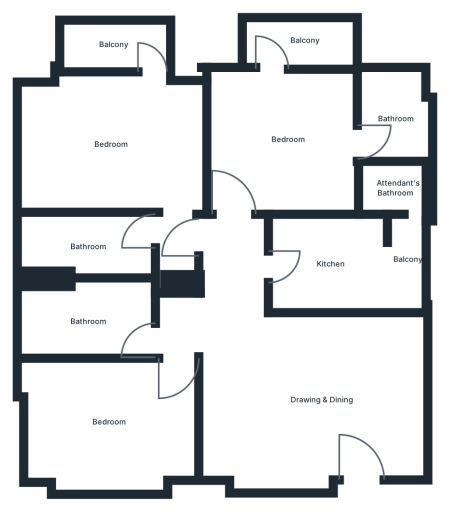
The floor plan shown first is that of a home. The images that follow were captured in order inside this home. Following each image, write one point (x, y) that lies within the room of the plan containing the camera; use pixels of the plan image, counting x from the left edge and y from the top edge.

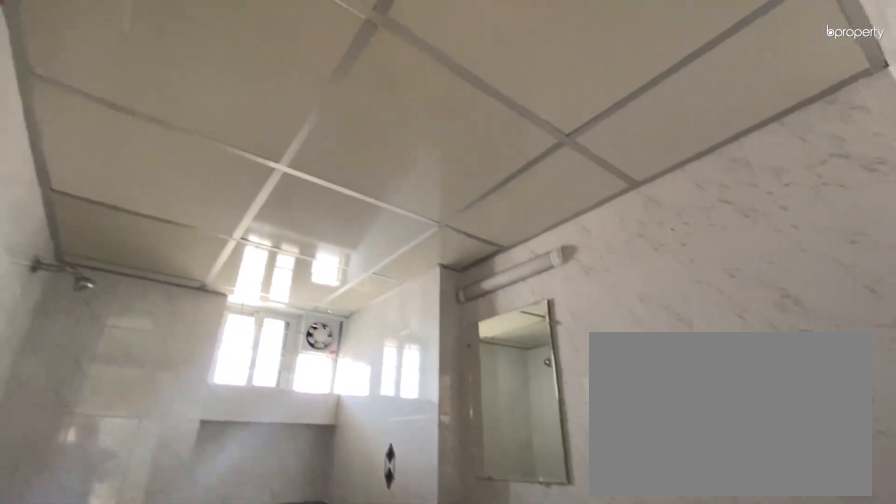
(86, 322)
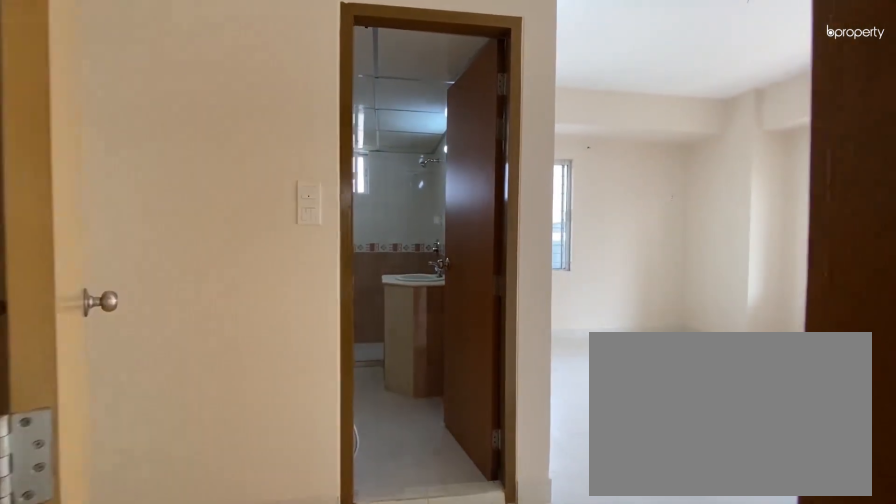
(193, 235)
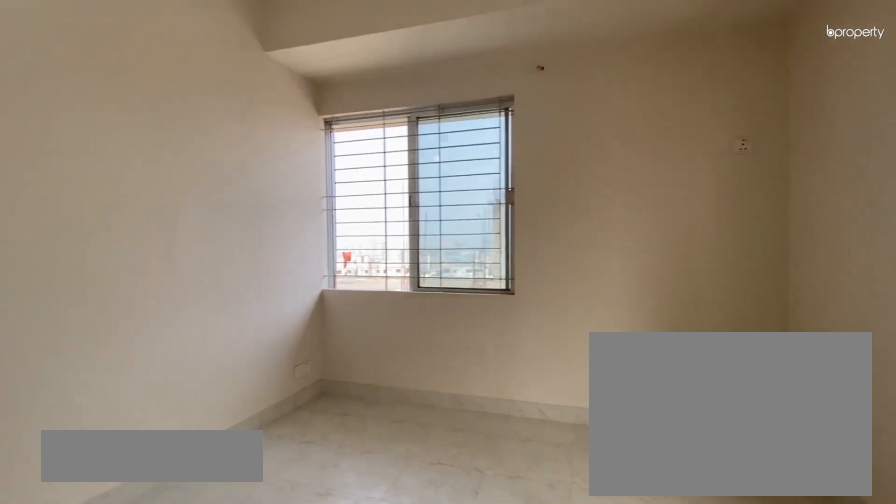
(109, 144)
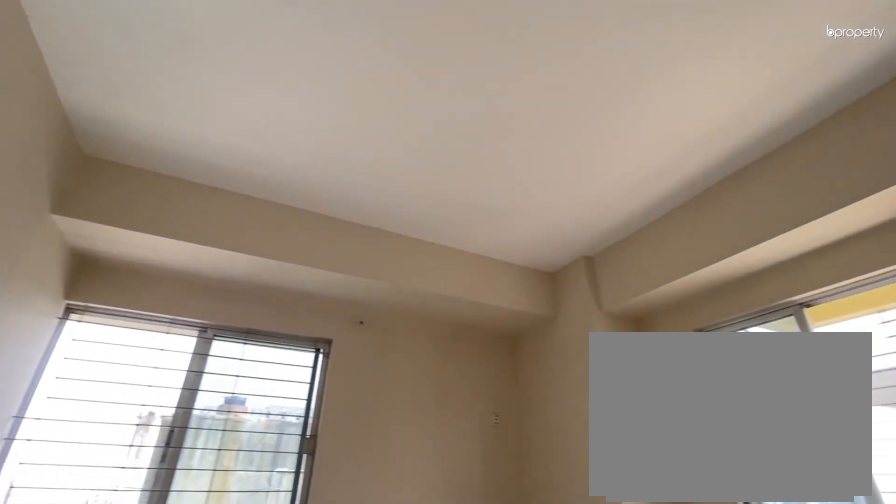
(109, 144)
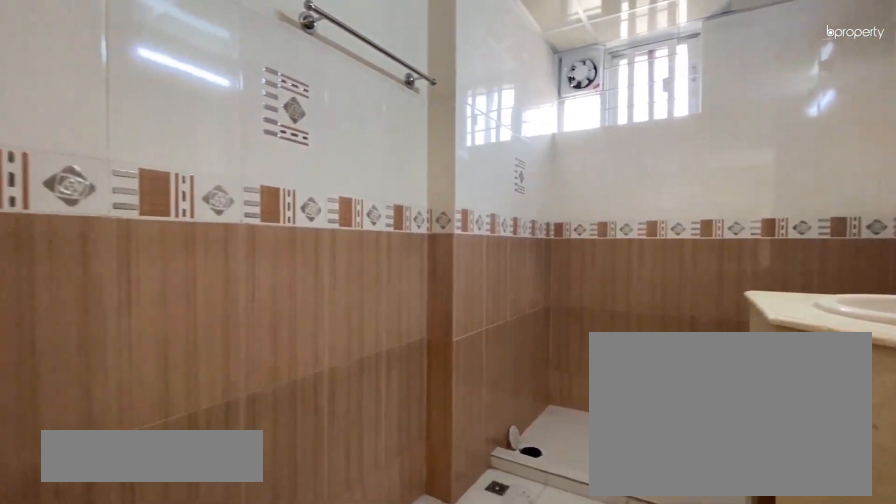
(87, 246)
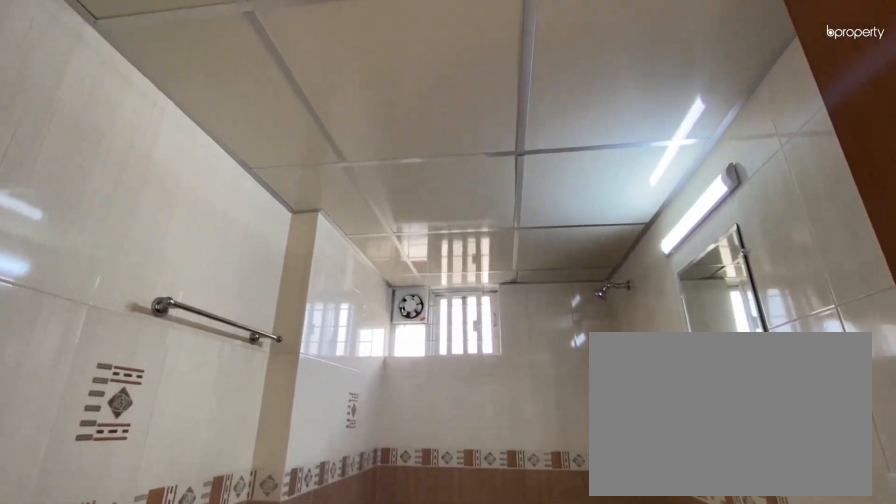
(87, 246)
